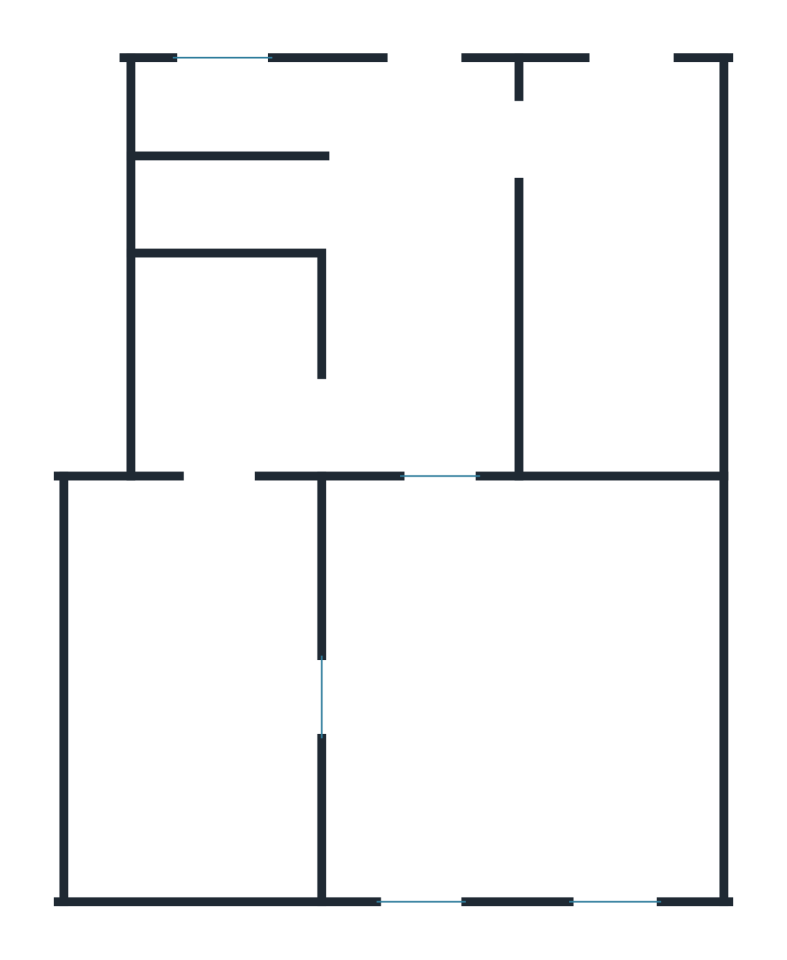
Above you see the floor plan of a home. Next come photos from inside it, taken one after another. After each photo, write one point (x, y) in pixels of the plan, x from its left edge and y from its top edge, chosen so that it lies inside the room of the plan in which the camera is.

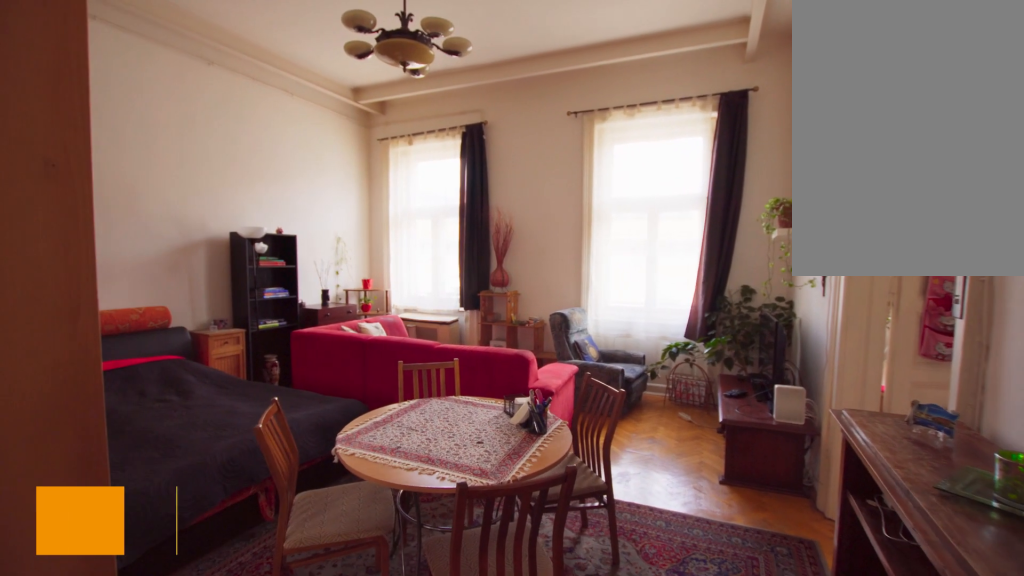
(516, 686)
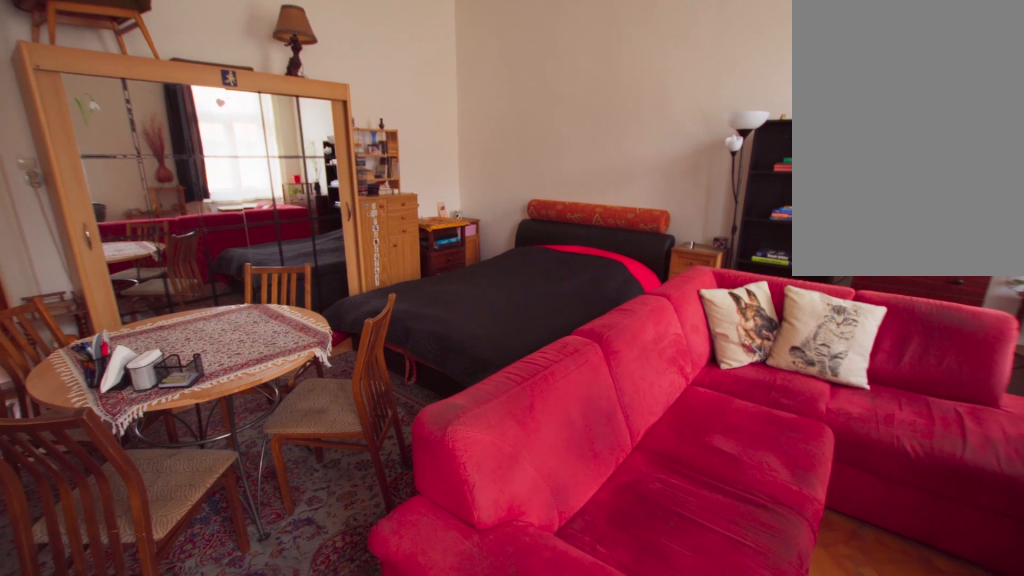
(516, 686)
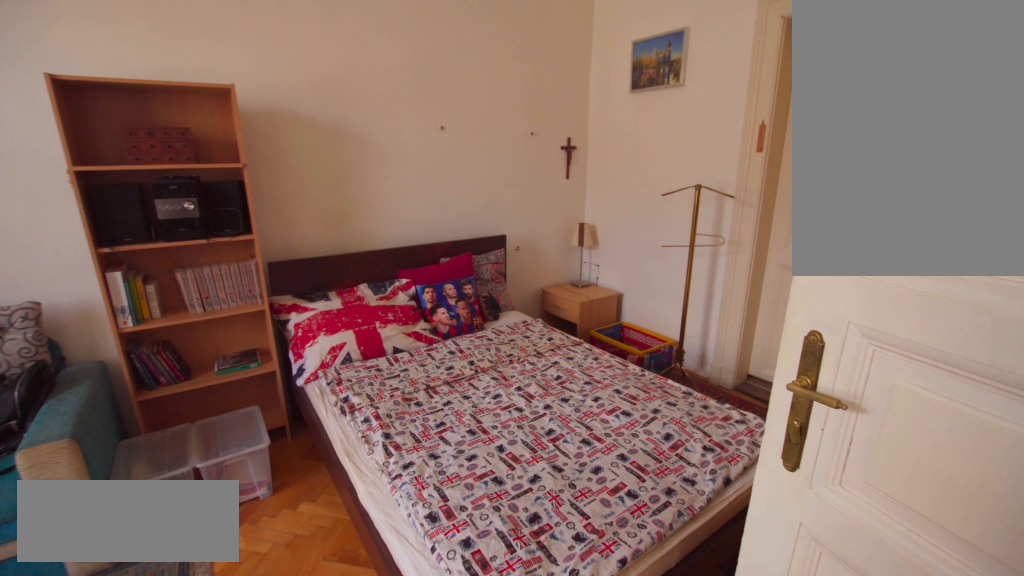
(176, 685)
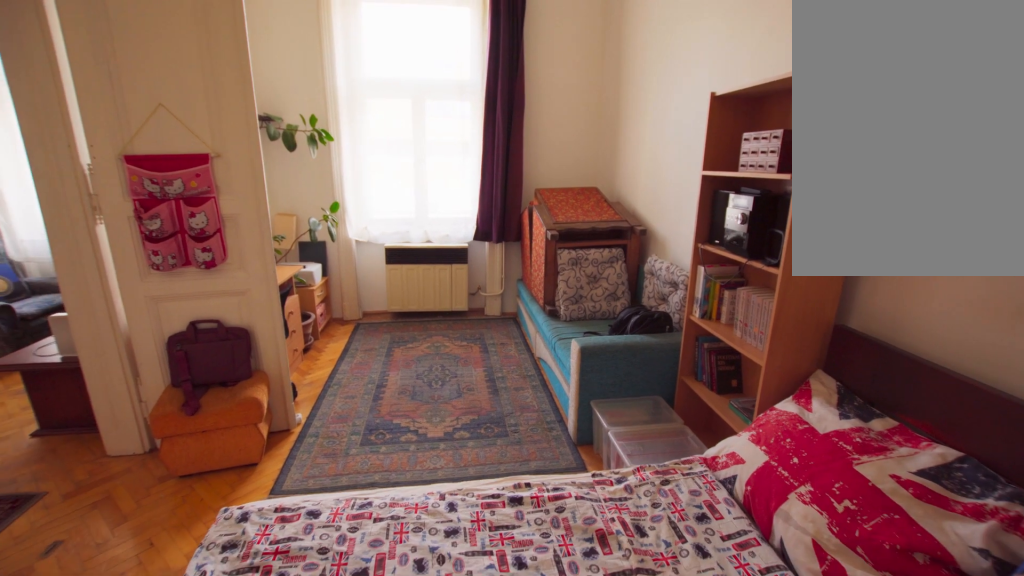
(176, 686)
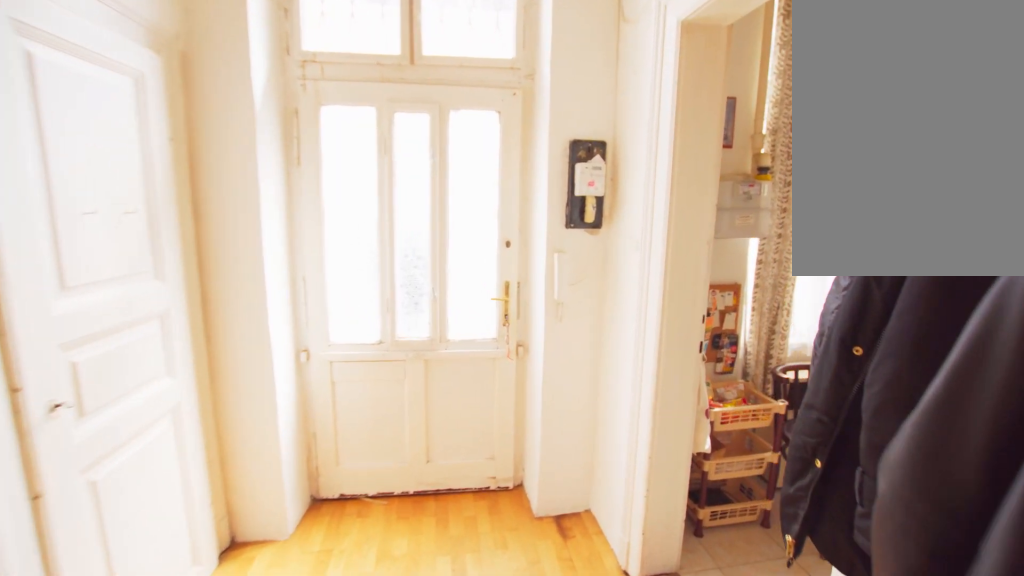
(430, 276)
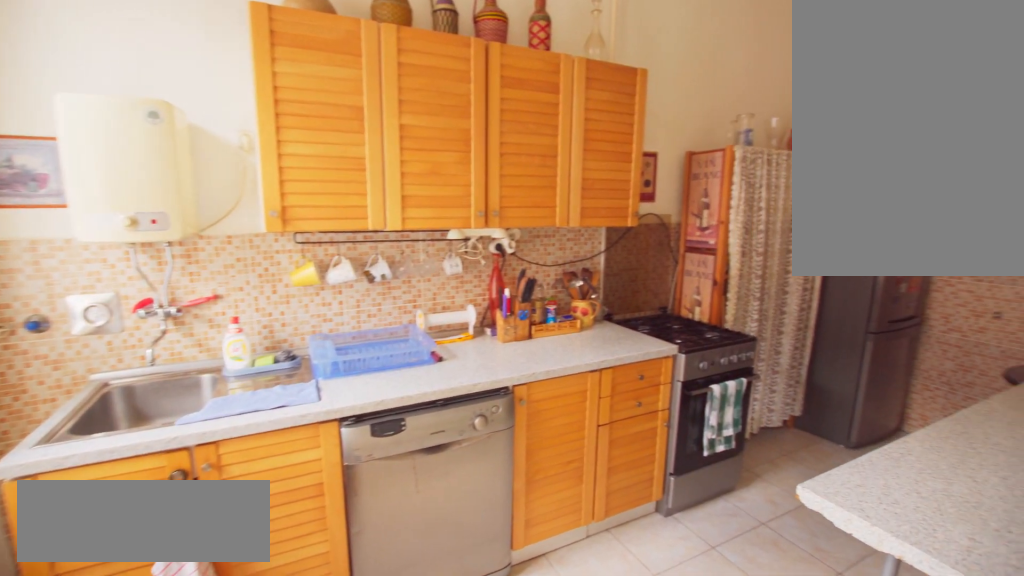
(633, 268)
